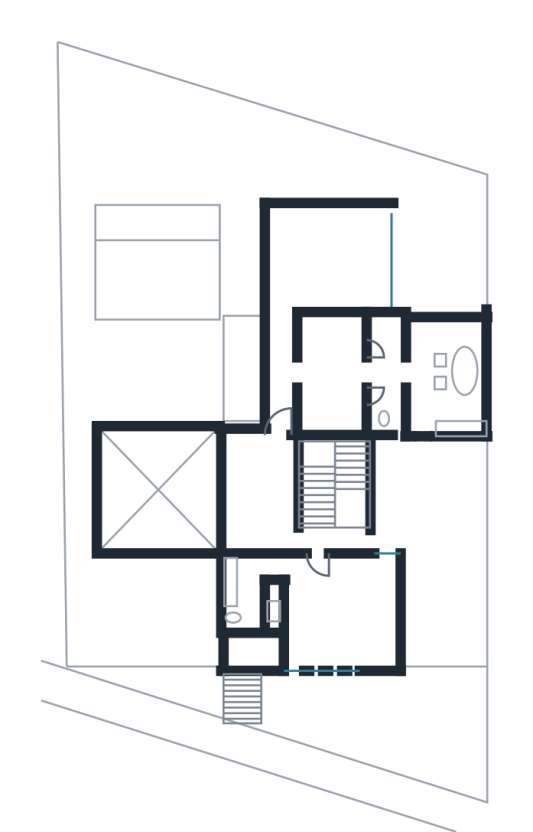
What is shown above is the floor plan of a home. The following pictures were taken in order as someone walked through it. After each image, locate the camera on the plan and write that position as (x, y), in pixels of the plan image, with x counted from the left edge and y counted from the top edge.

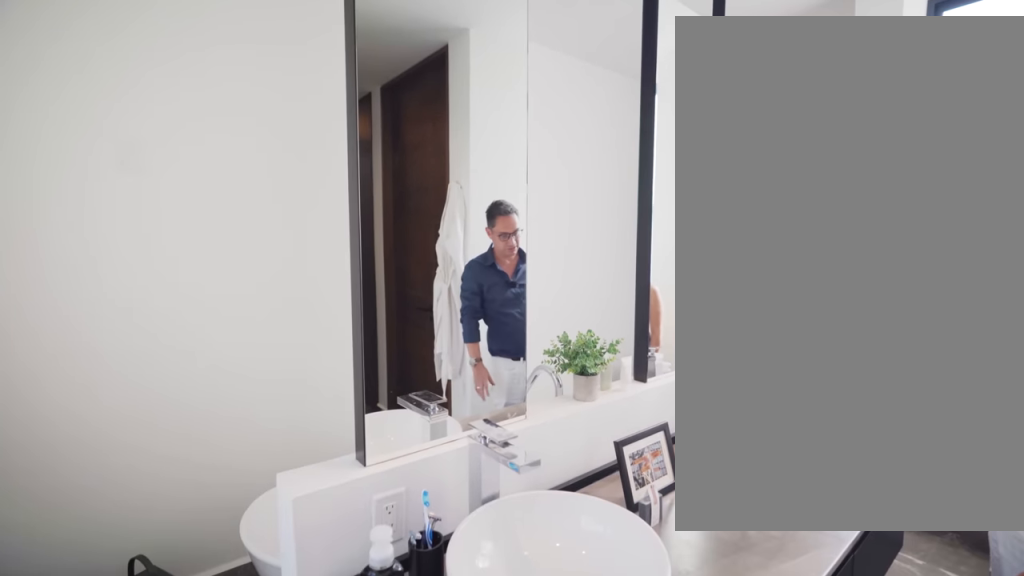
(417, 360)
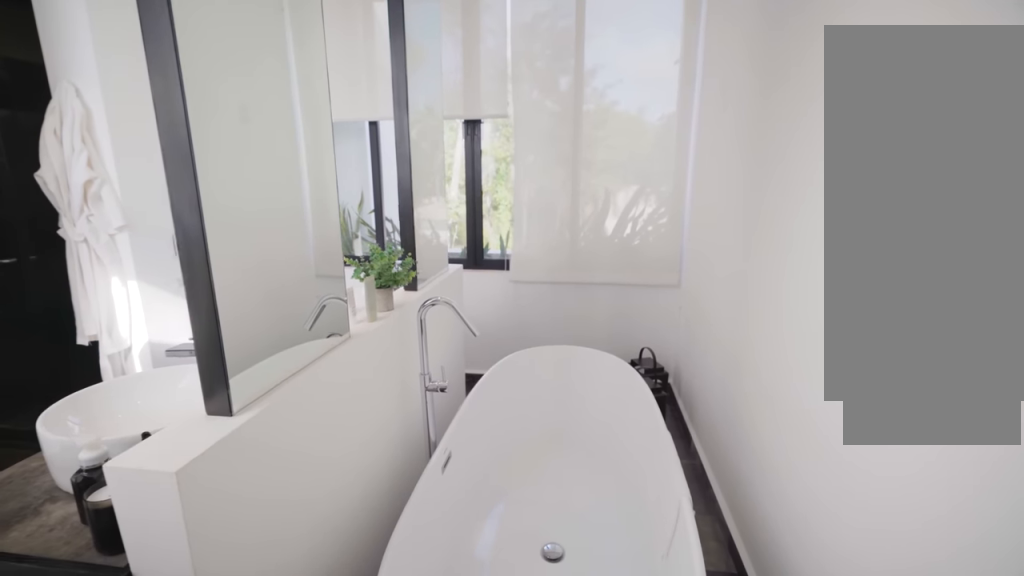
(461, 399)
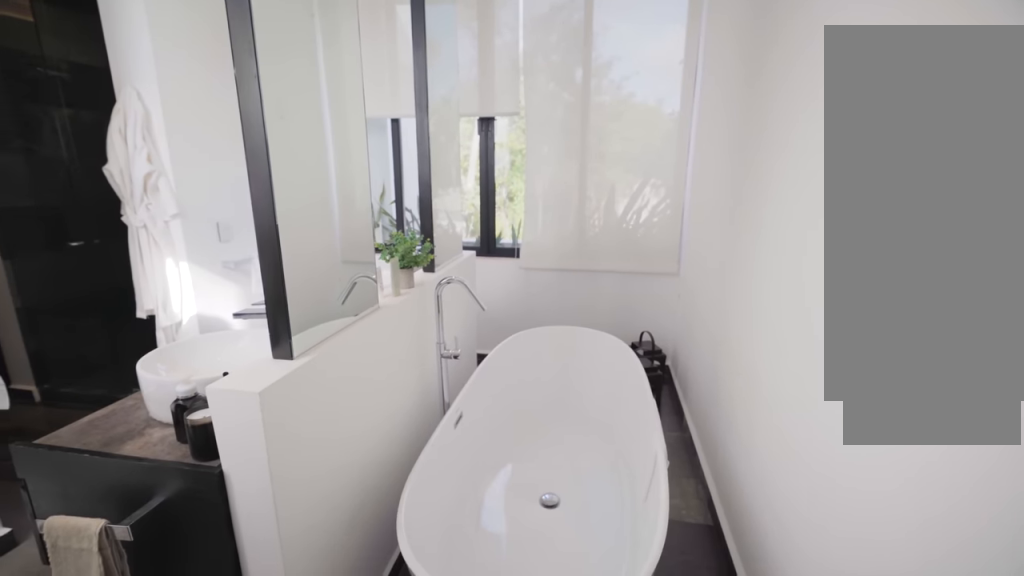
(461, 399)
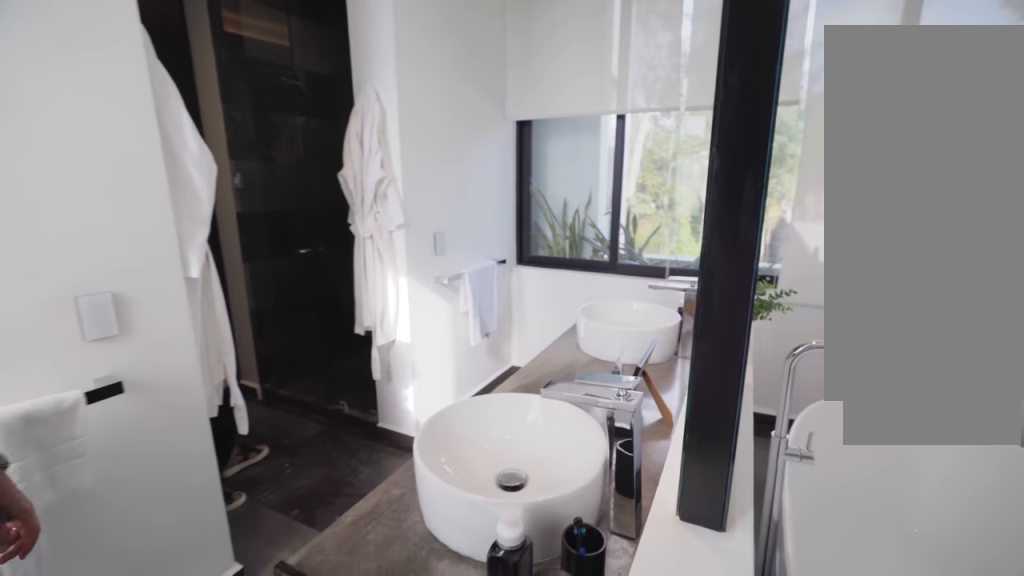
(436, 418)
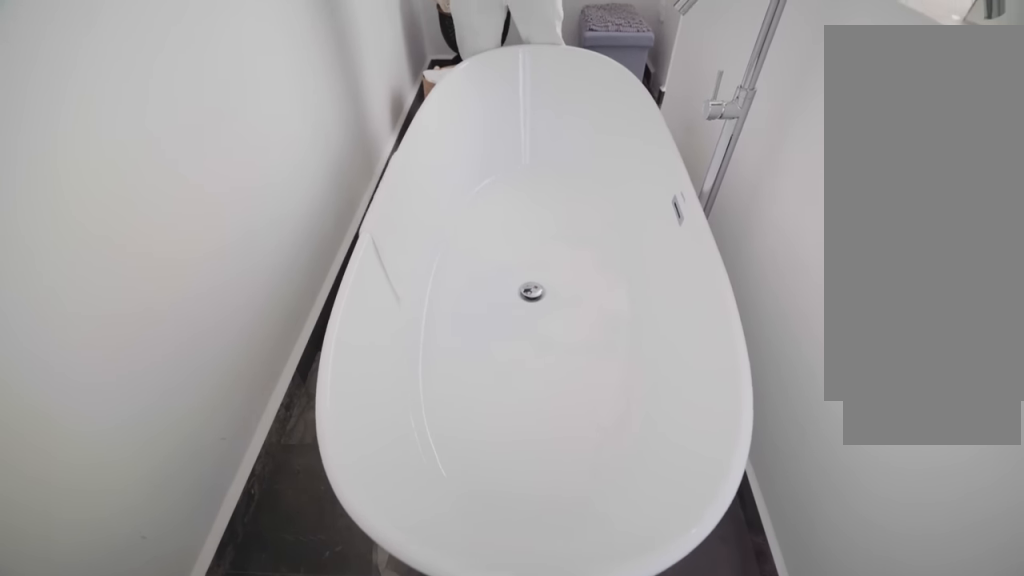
(458, 339)
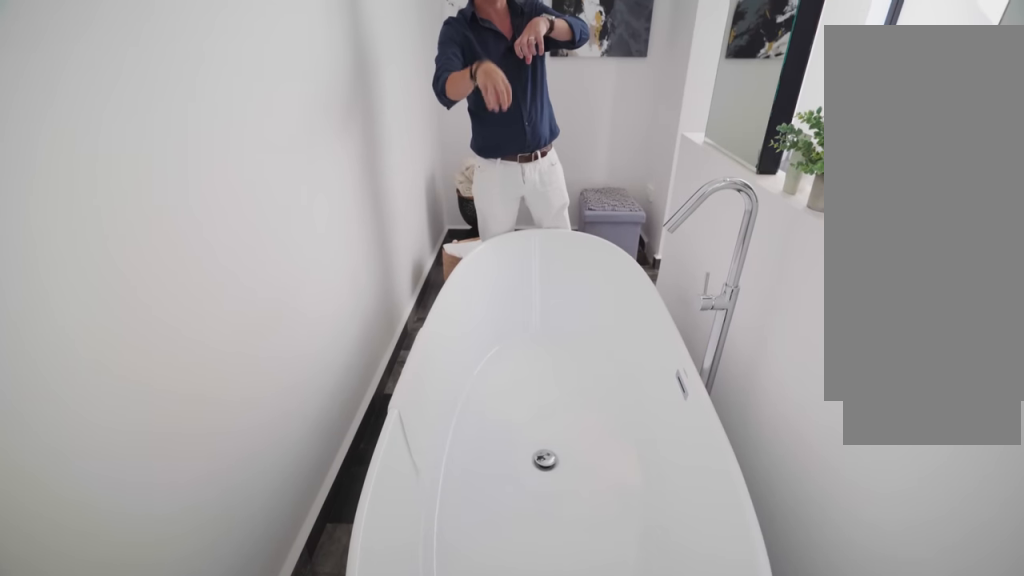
(458, 340)
